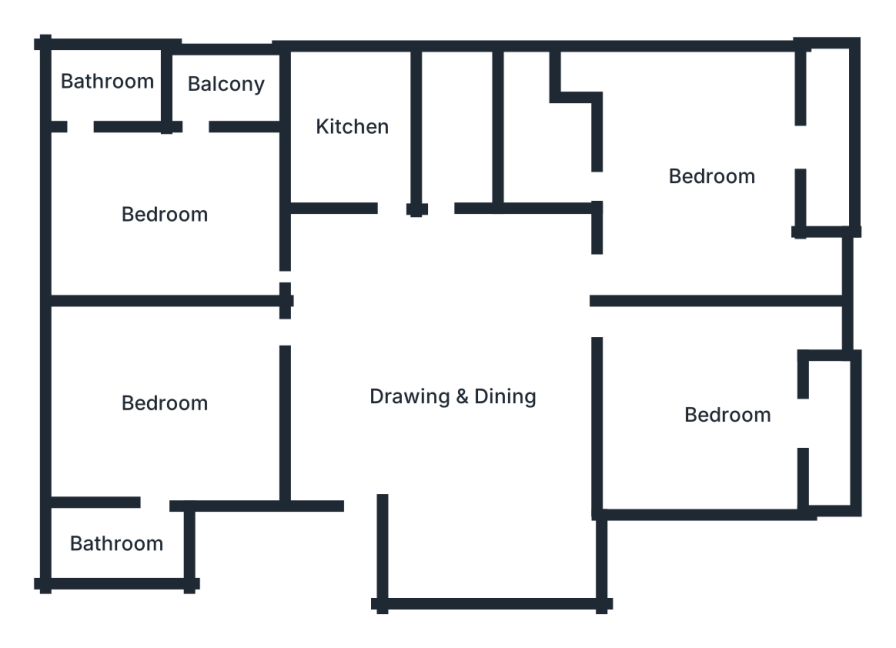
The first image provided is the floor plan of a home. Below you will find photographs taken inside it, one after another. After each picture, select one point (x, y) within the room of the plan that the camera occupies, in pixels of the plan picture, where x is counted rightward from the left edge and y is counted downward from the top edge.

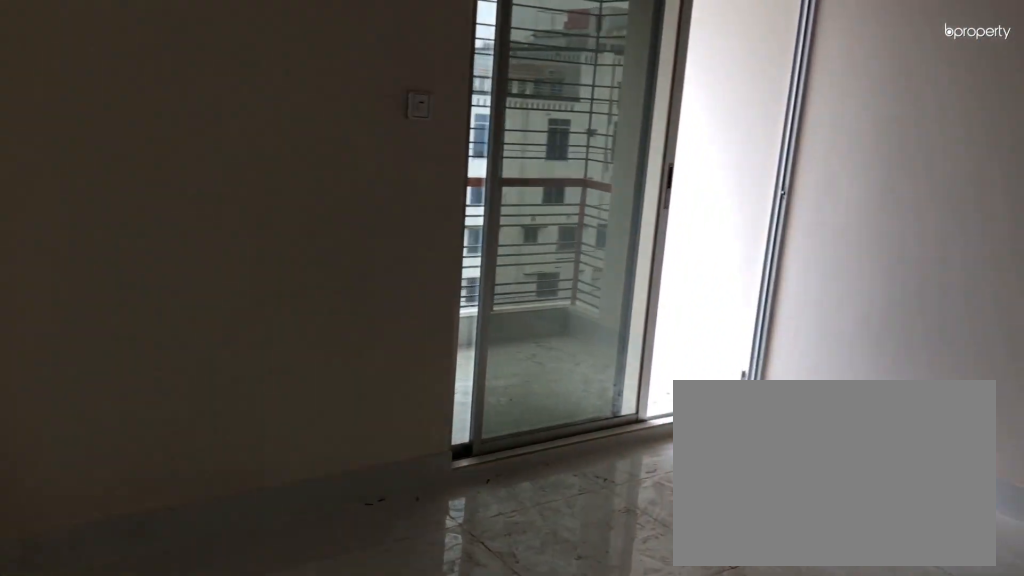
(166, 214)
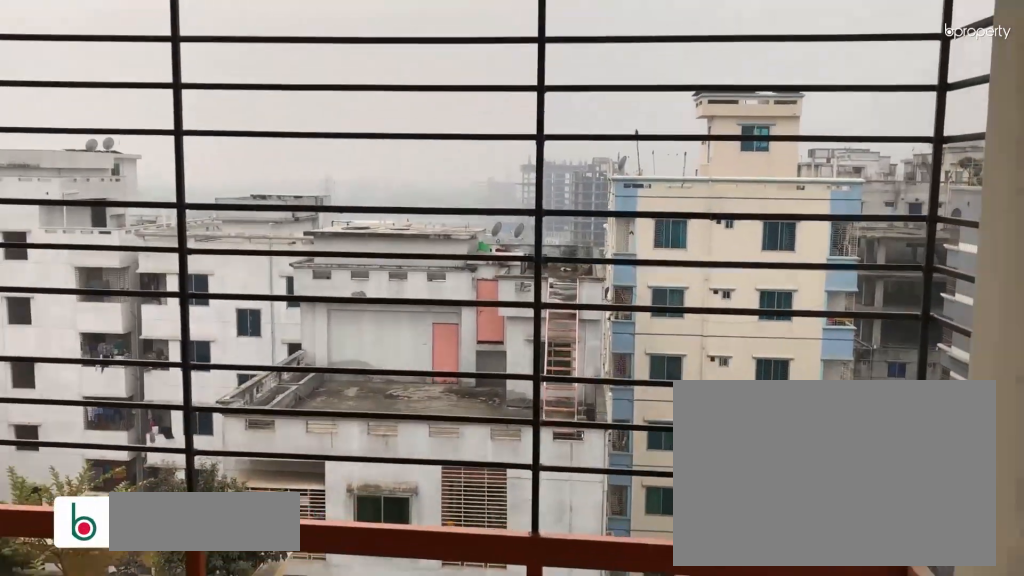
(224, 87)
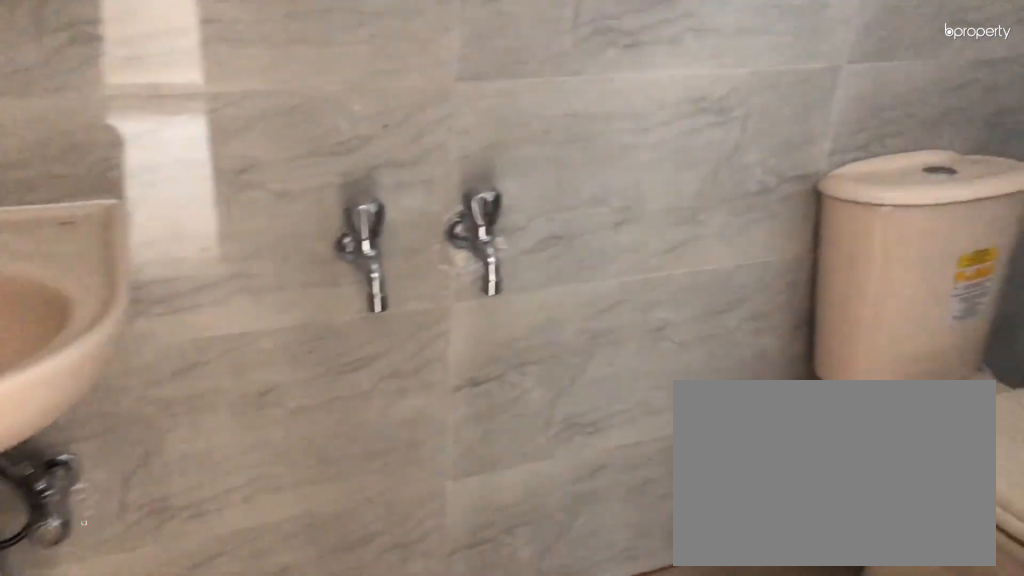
(109, 87)
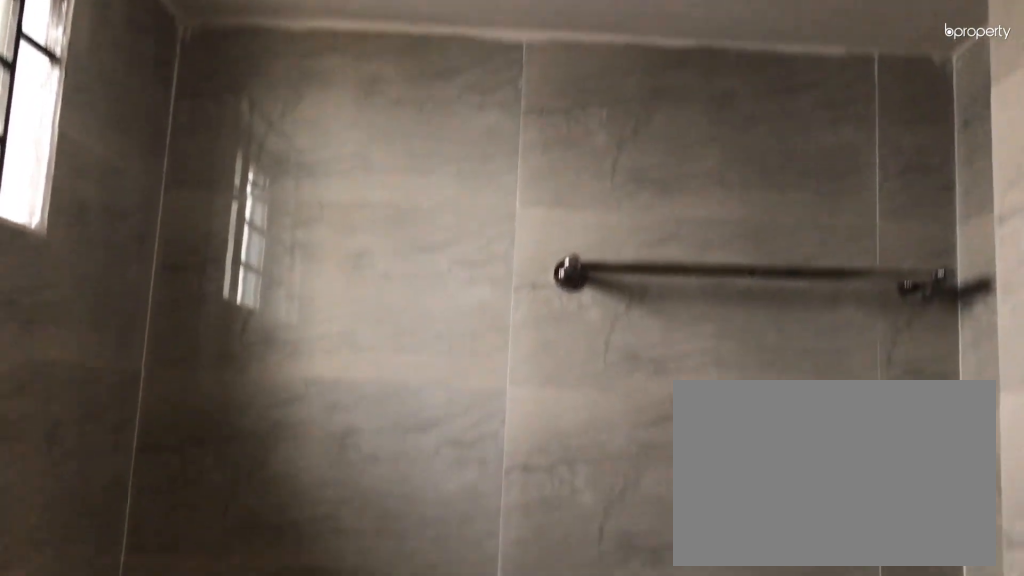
(109, 87)
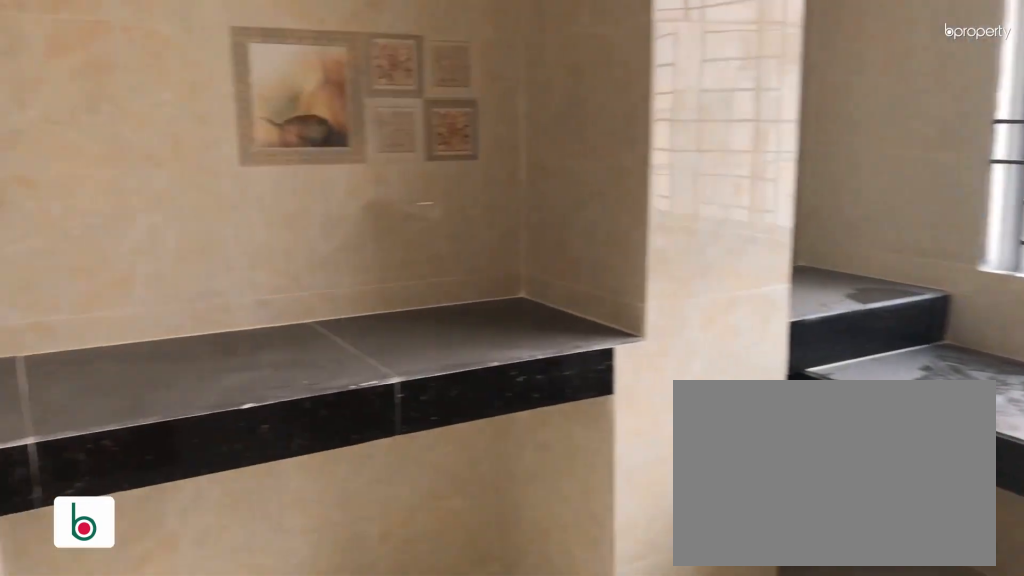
(356, 130)
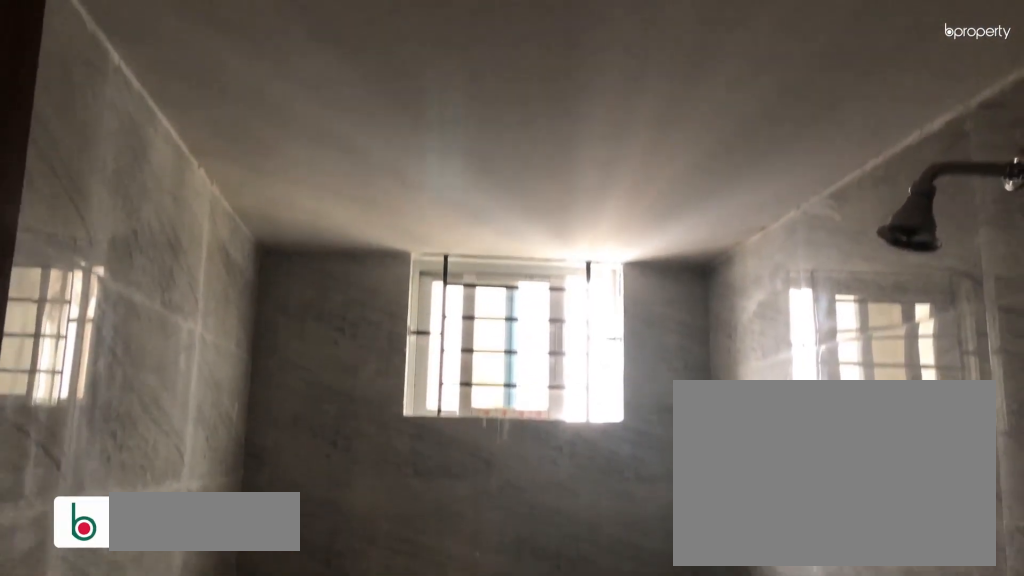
(464, 130)
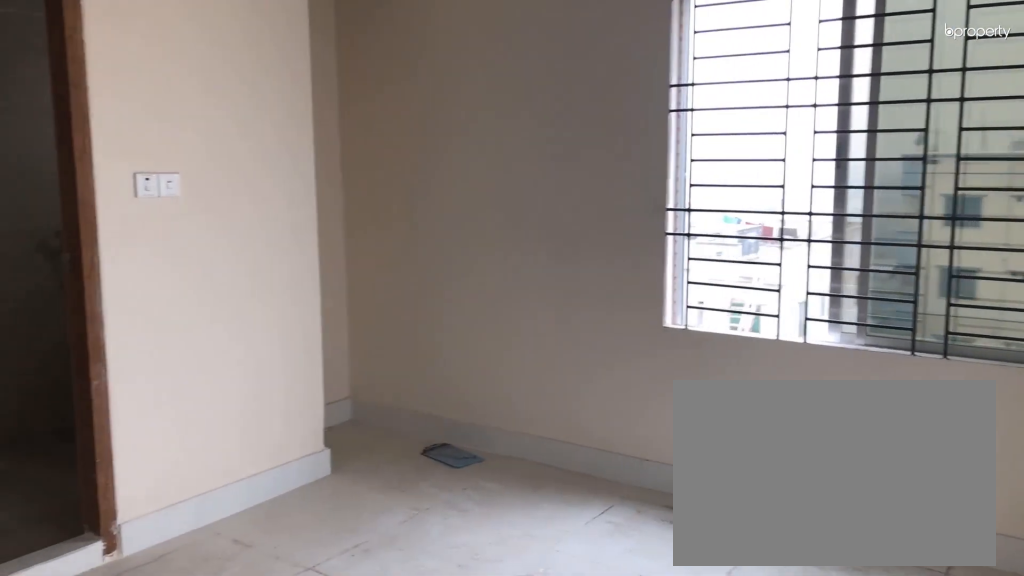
(716, 177)
